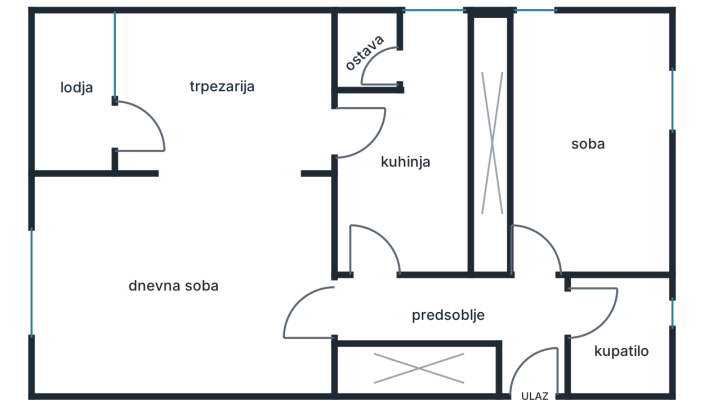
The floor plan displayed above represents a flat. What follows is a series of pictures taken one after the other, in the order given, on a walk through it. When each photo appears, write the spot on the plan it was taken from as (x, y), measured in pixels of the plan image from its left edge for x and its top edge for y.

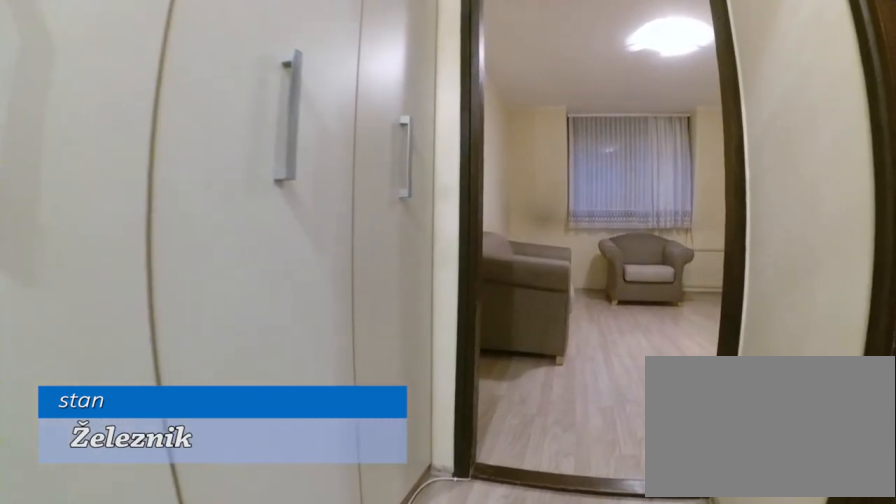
(435, 310)
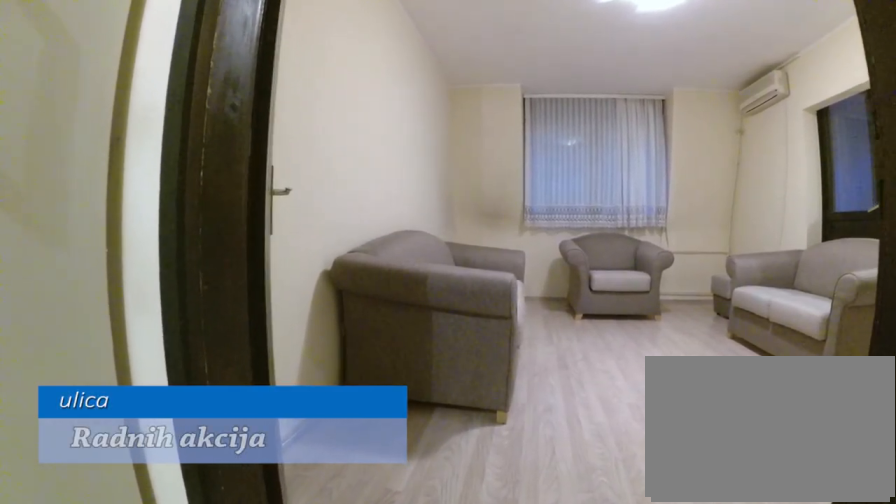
(367, 311)
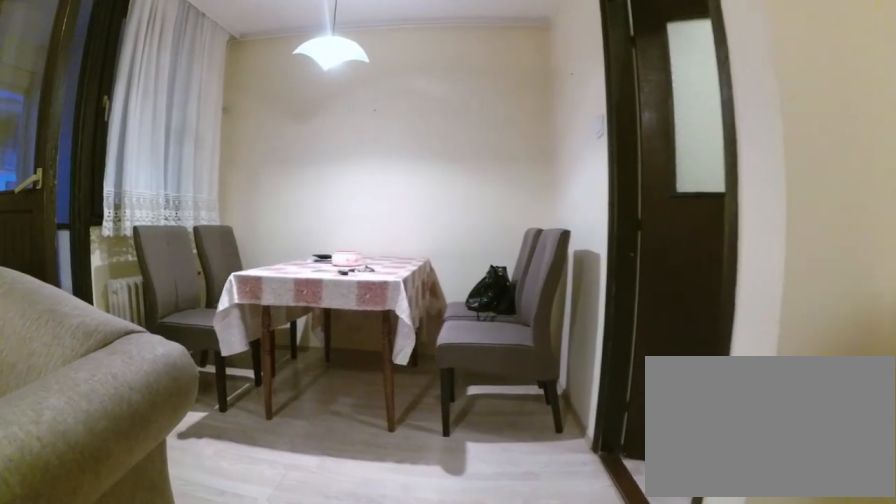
(211, 247)
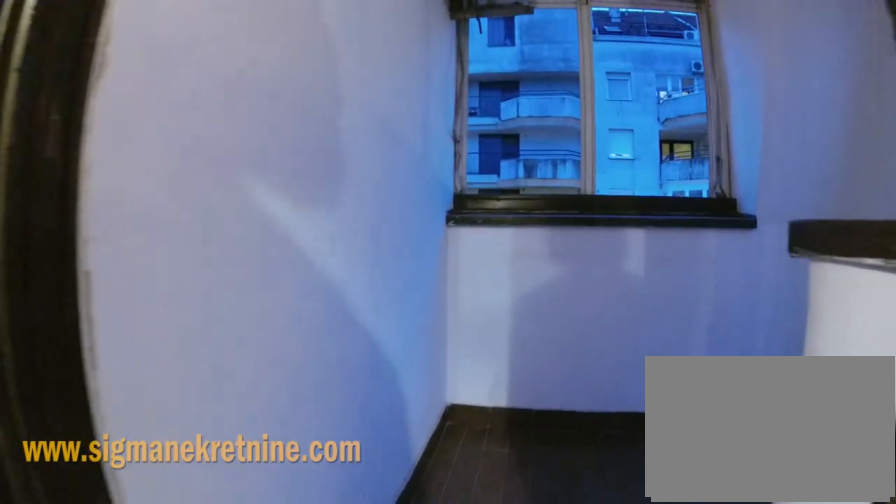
(154, 126)
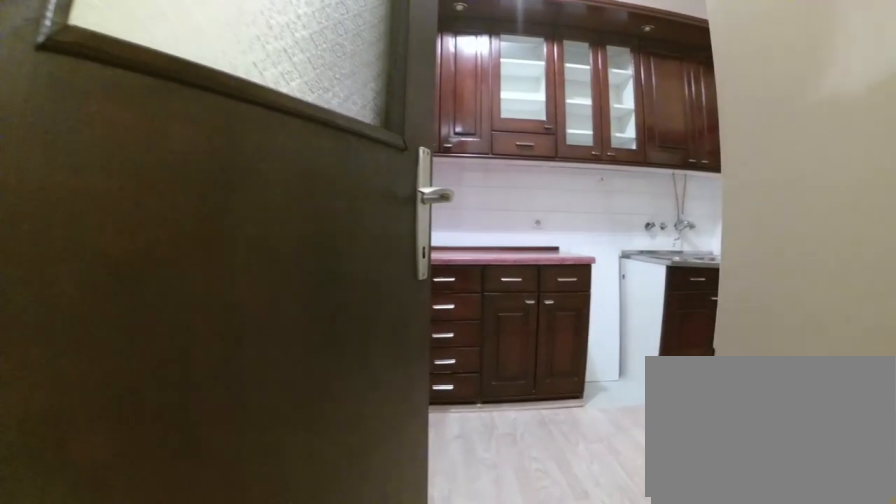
(303, 129)
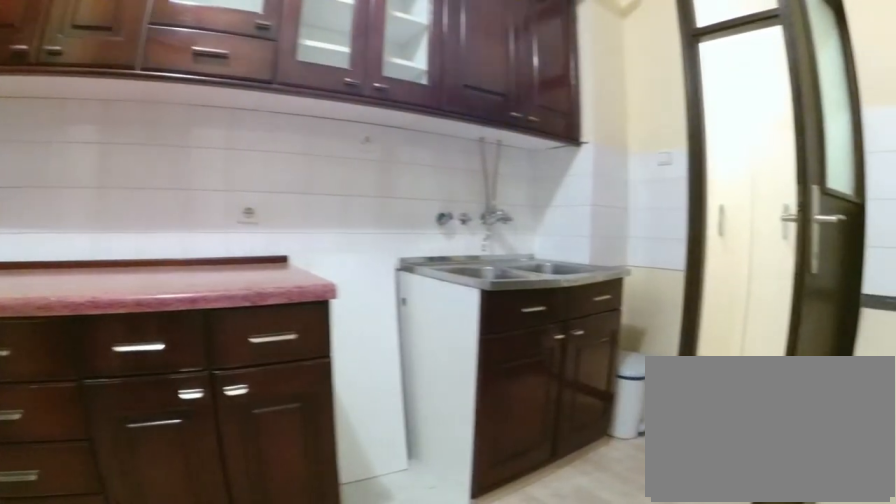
(419, 118)
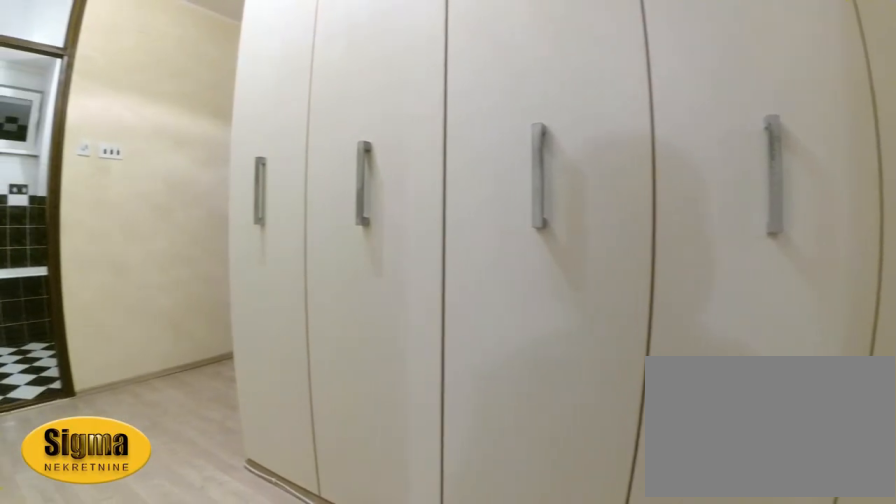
(373, 265)
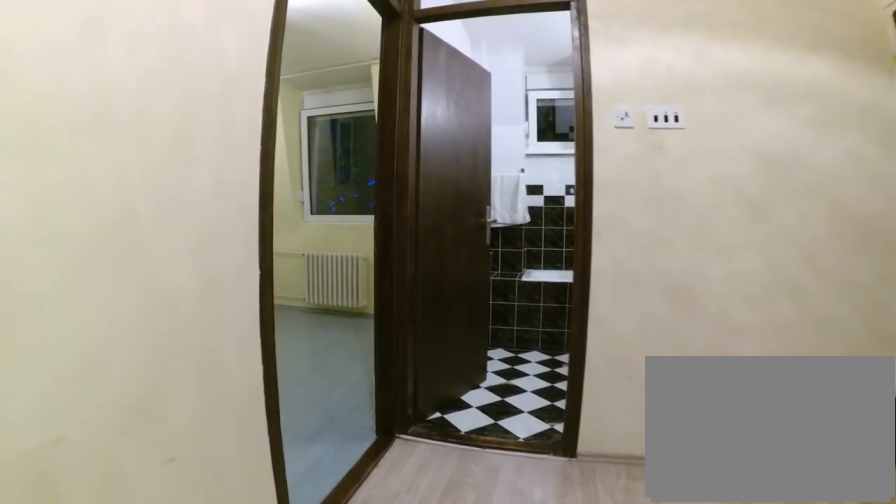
(430, 309)
